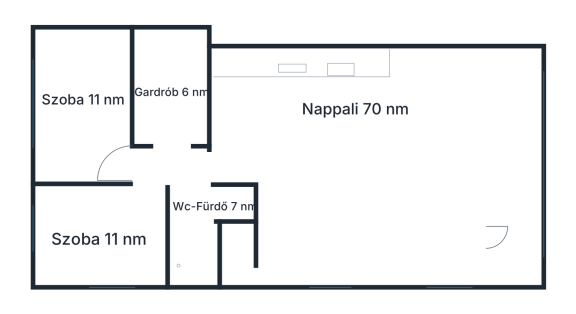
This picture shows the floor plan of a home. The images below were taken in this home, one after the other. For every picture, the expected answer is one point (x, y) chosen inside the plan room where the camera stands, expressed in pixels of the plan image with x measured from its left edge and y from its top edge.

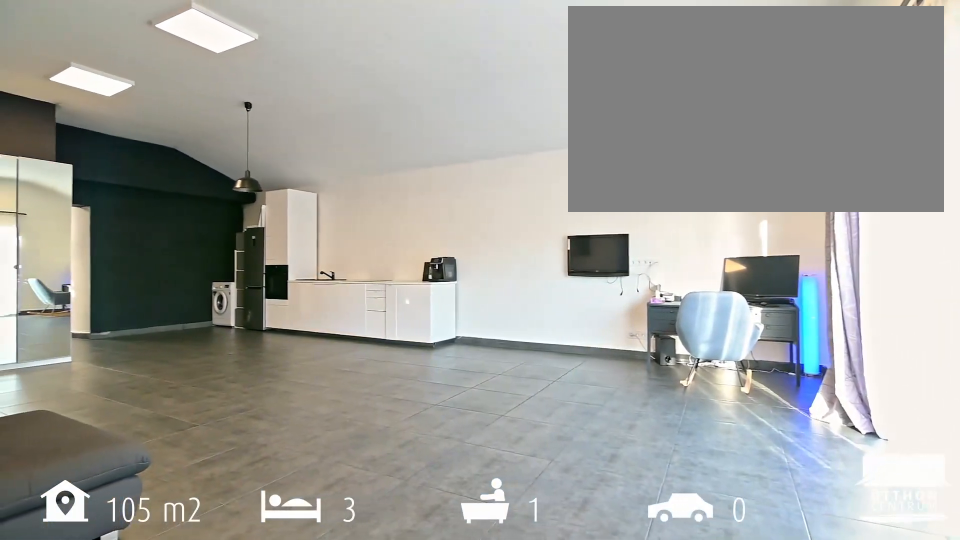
(376, 171)
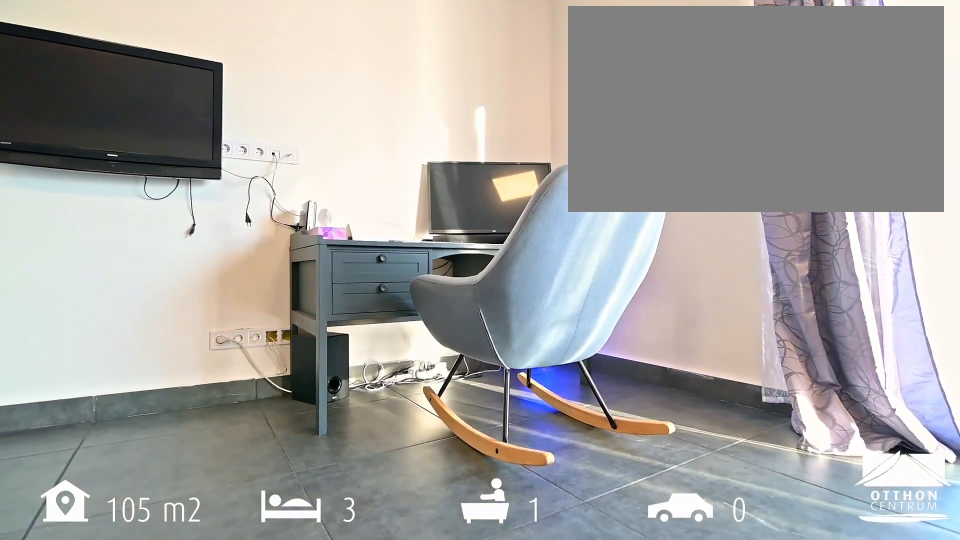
(376, 171)
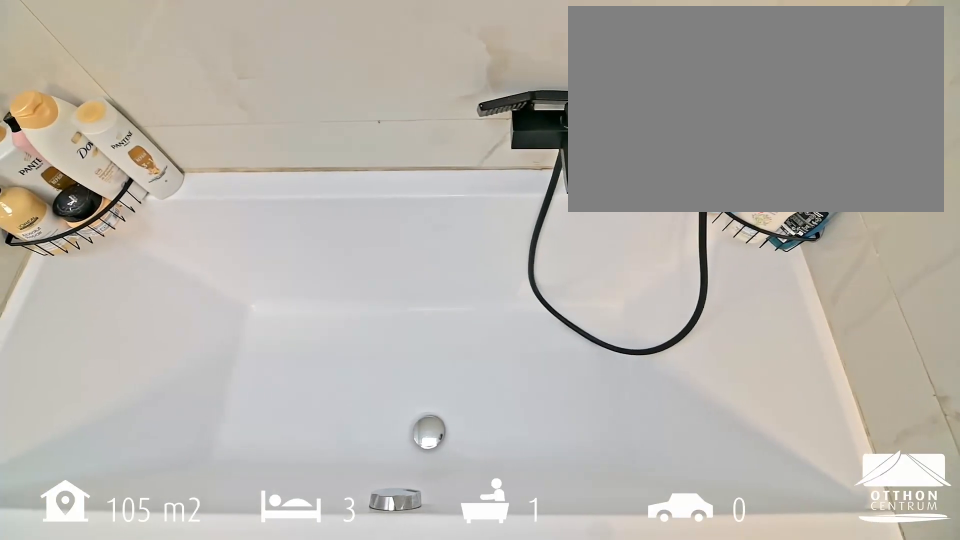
(192, 227)
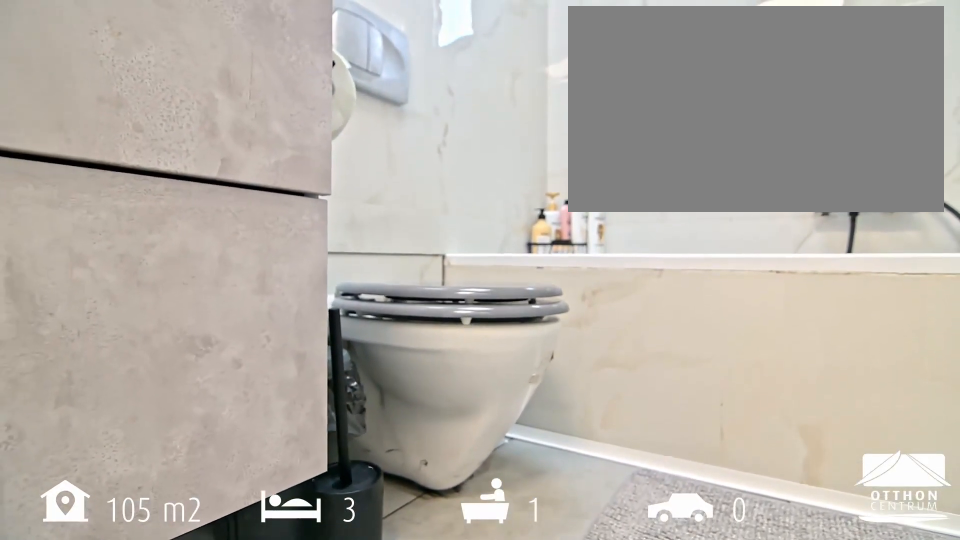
(192, 227)
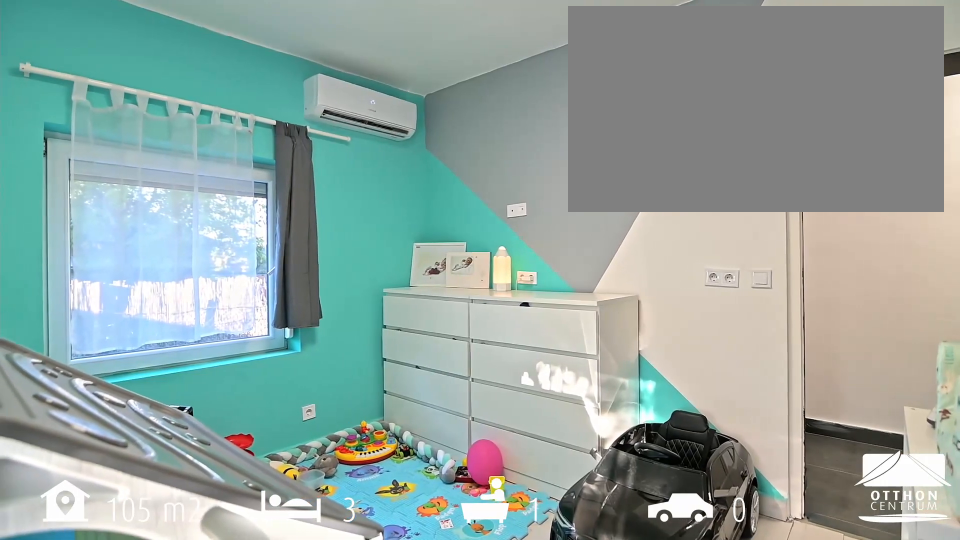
(99, 240)
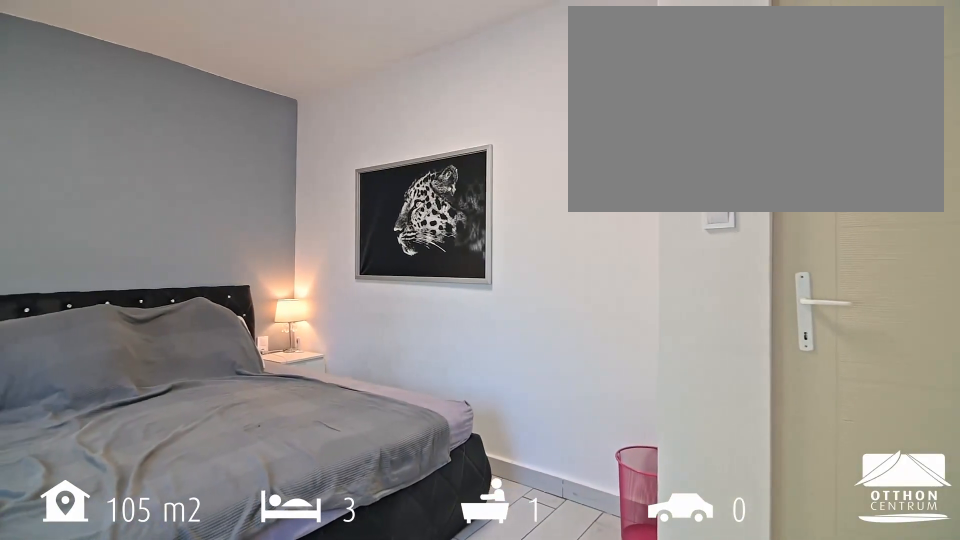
(84, 109)
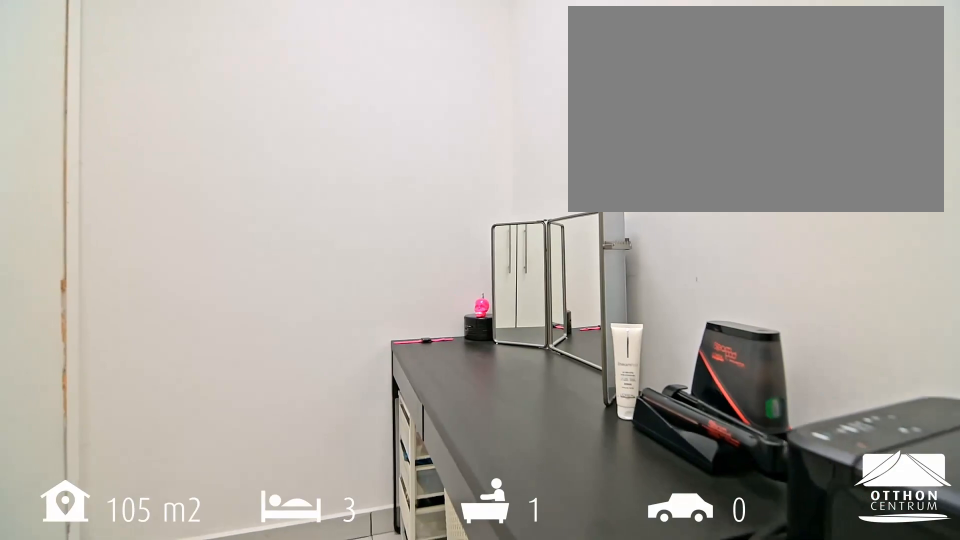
(169, 93)
